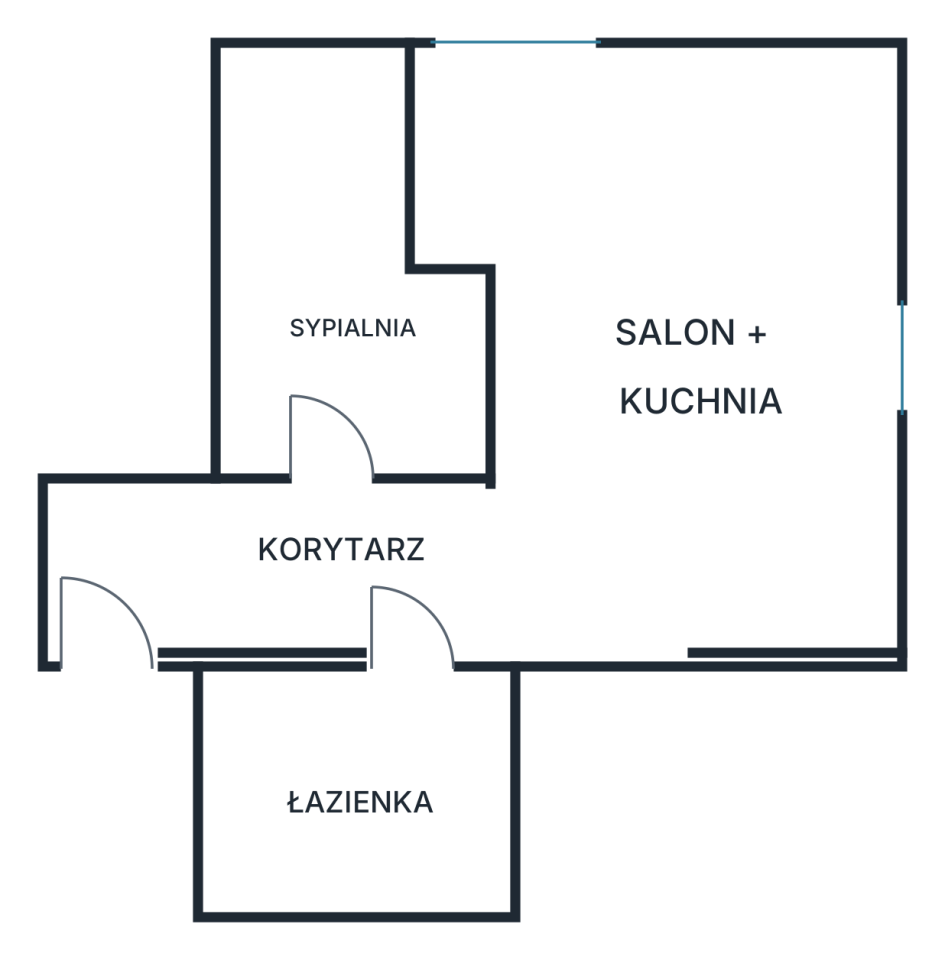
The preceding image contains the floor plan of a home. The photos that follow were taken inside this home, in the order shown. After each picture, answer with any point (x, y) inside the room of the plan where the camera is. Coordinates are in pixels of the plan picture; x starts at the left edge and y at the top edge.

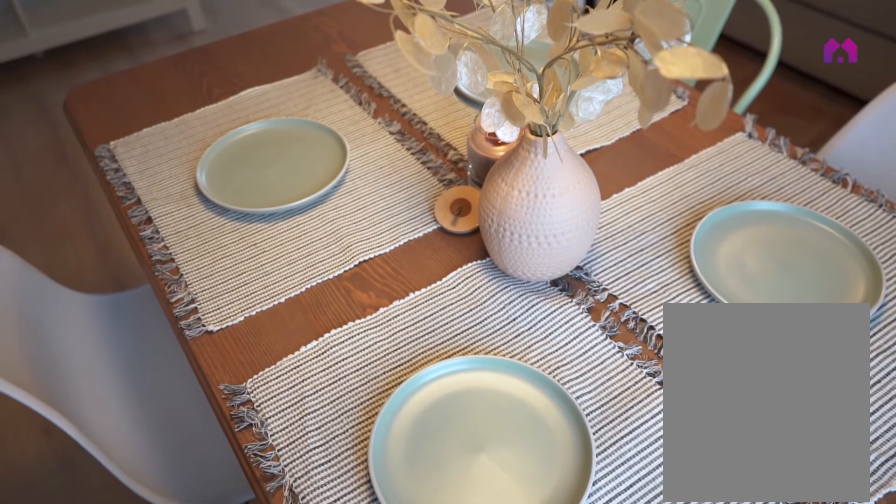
(659, 353)
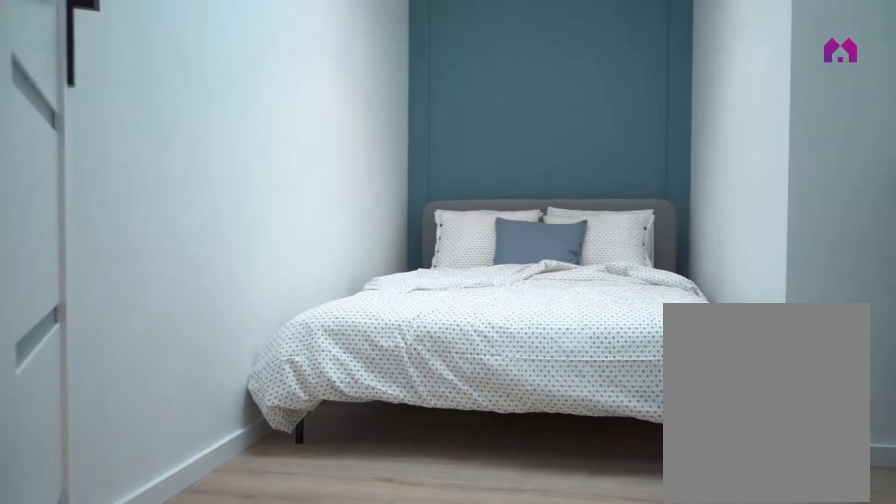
(336, 261)
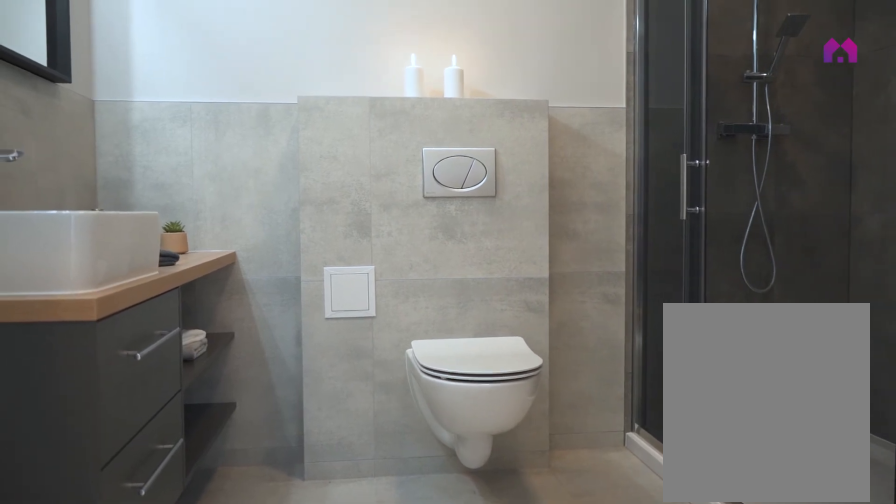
(356, 793)
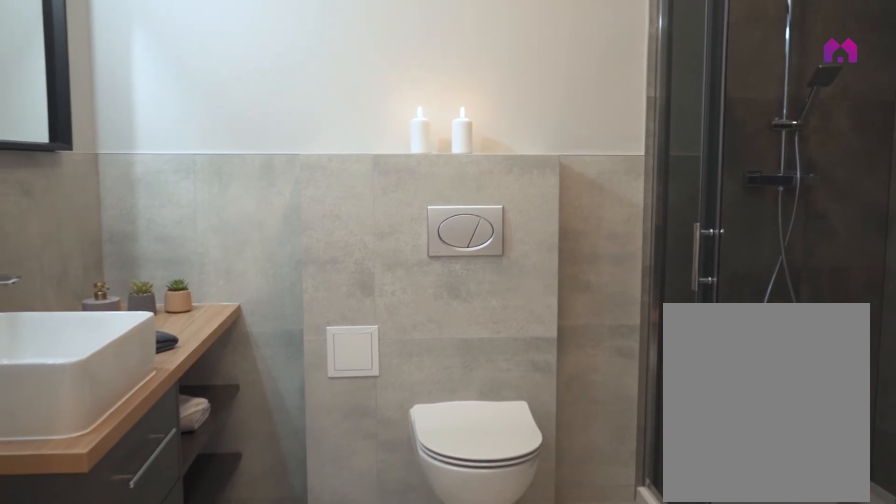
(356, 793)
